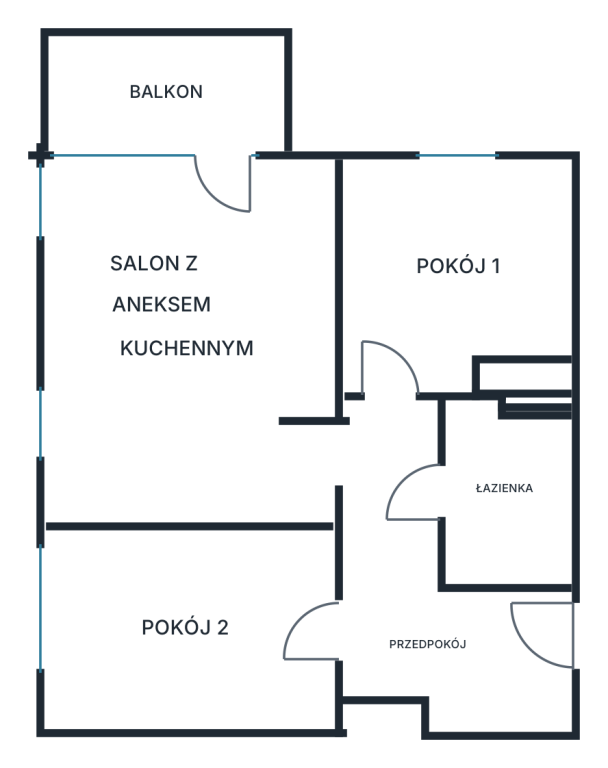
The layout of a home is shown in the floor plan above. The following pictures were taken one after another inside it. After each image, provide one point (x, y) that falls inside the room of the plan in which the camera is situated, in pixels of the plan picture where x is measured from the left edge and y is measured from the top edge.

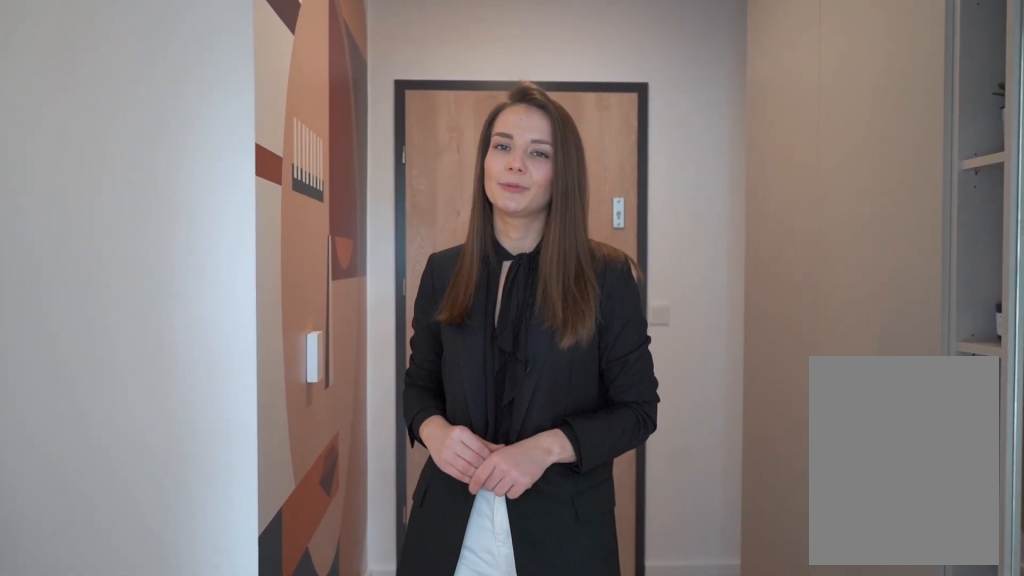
(429, 595)
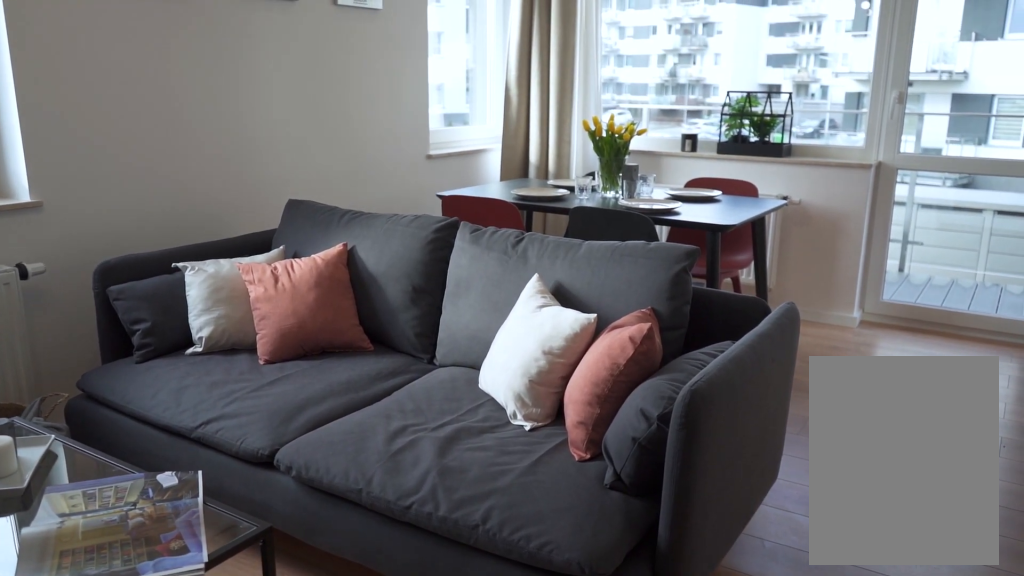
(188, 342)
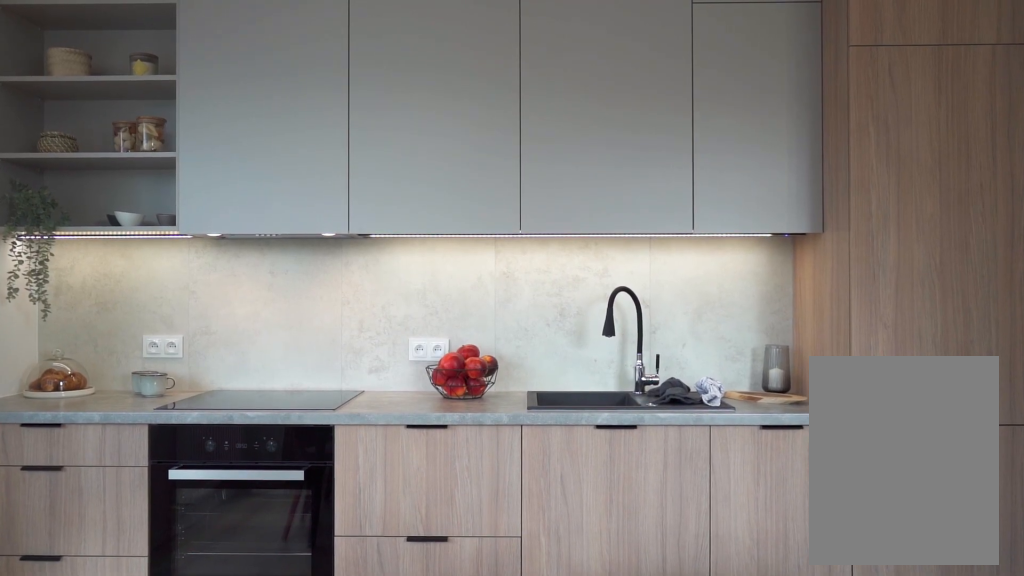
(188, 342)
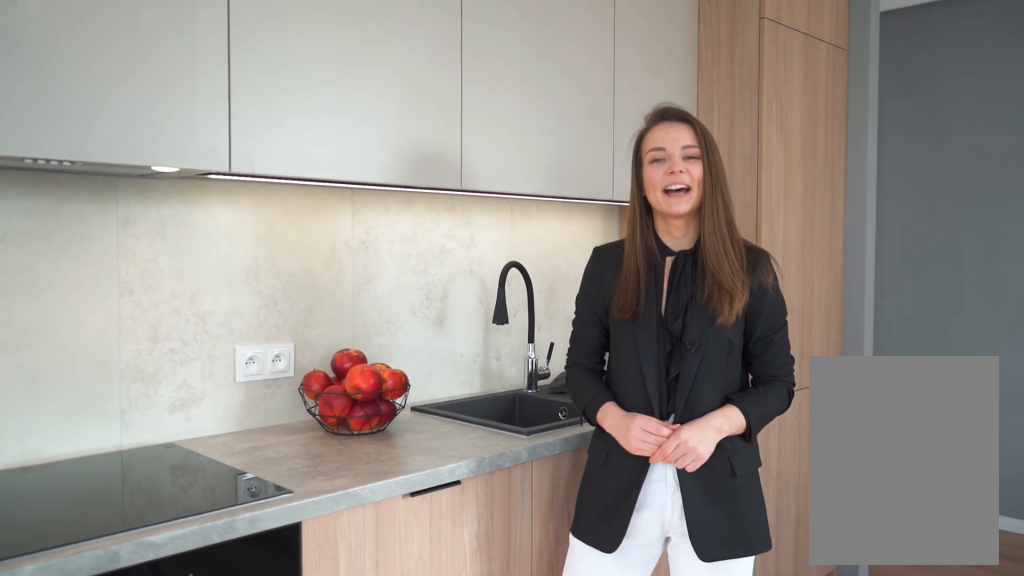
(188, 342)
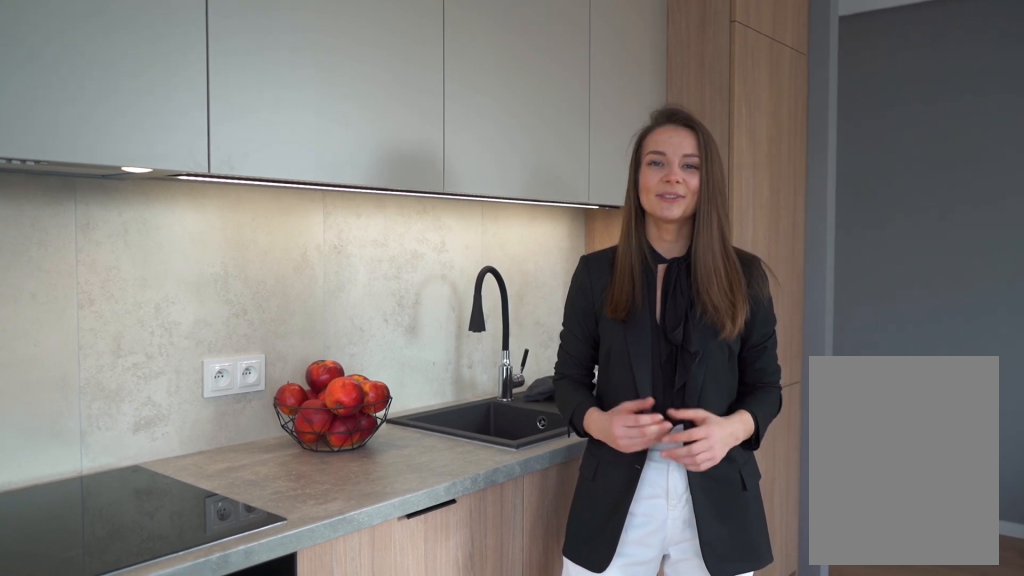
(188, 342)
